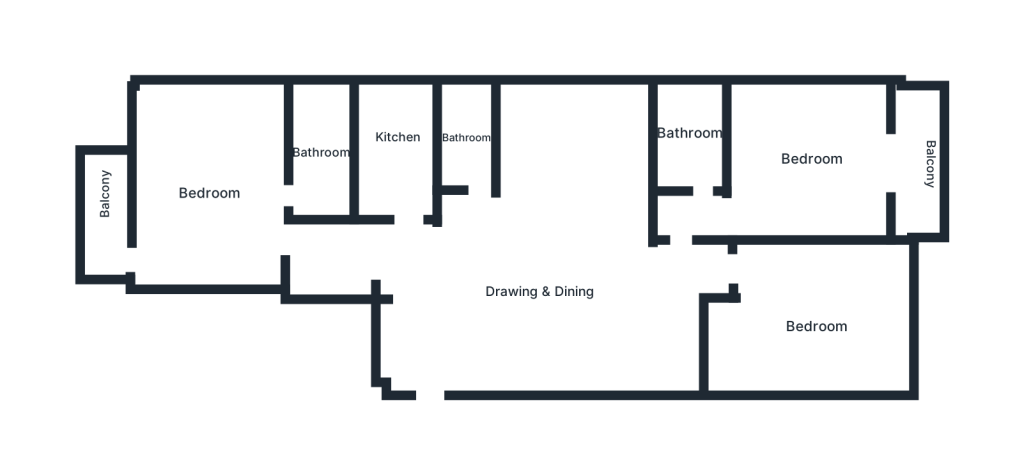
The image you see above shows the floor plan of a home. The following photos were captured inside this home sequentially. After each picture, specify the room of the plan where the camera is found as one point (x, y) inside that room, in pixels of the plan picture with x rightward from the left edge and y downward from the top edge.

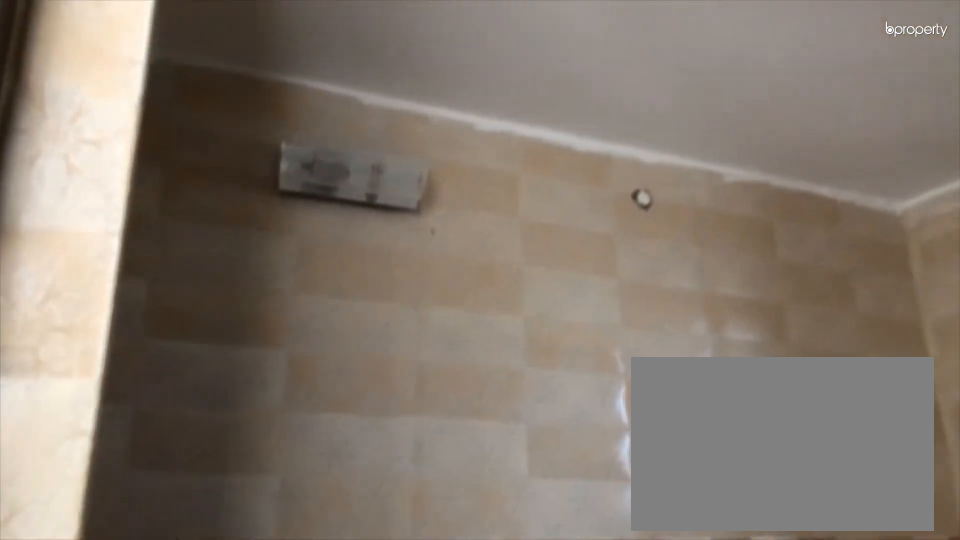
(691, 138)
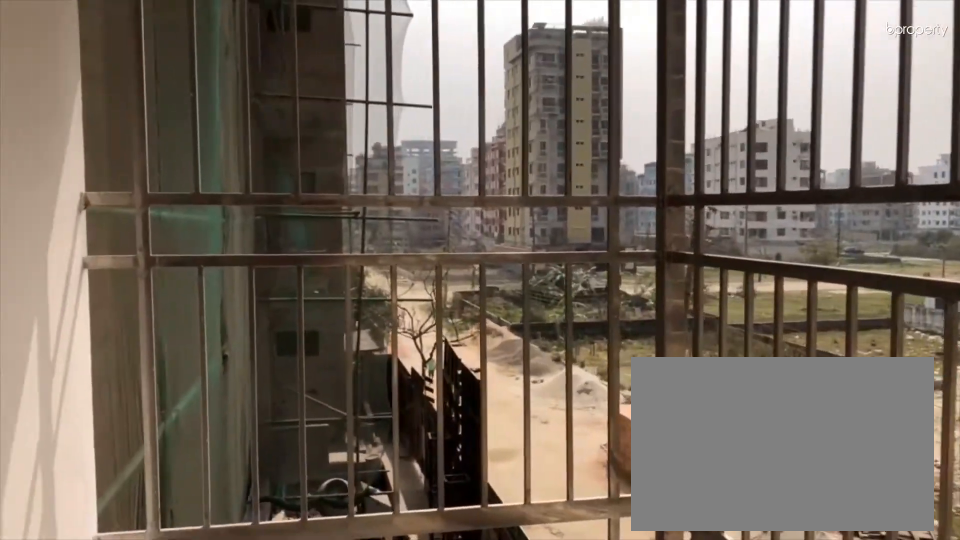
(917, 158)
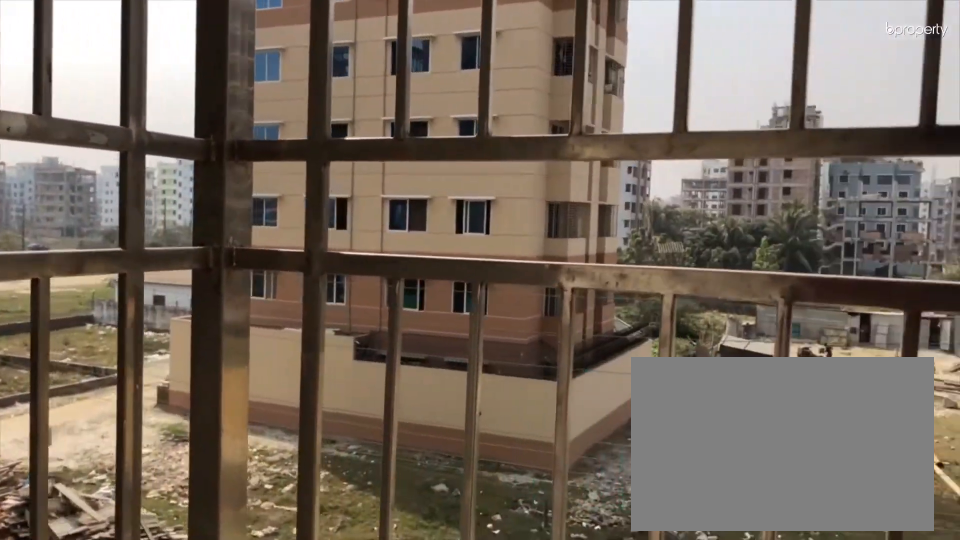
(917, 158)
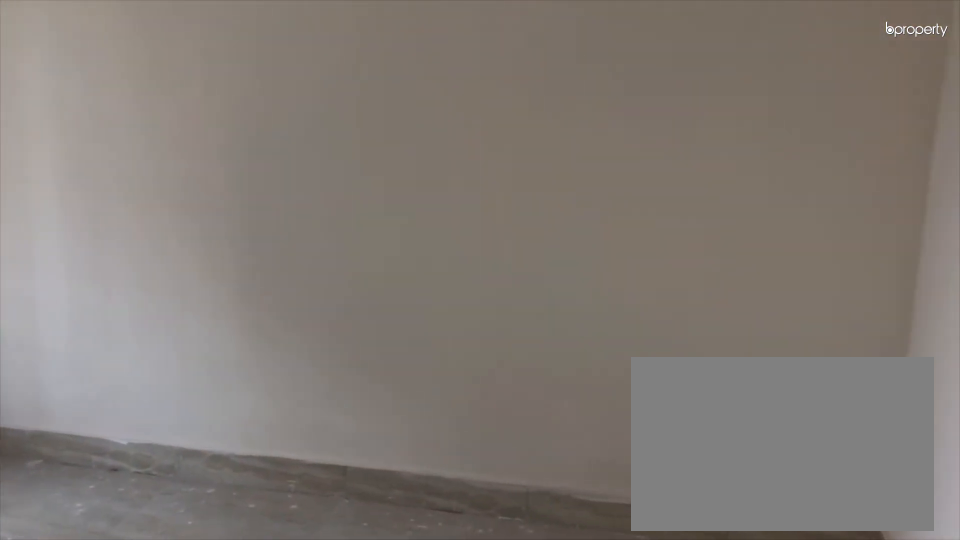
(800, 320)
